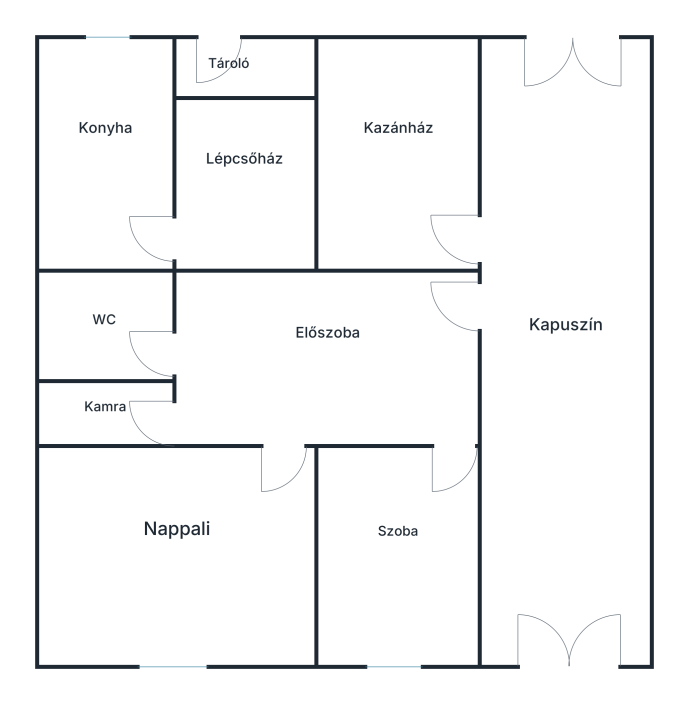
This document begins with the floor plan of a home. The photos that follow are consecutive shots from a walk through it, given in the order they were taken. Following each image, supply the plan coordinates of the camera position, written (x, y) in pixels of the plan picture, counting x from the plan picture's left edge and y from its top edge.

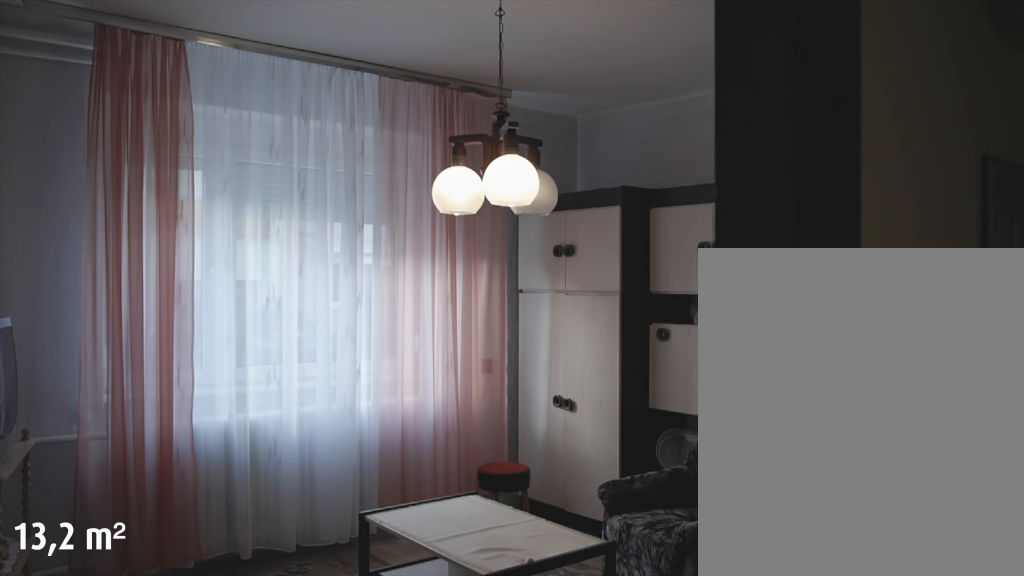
(283, 434)
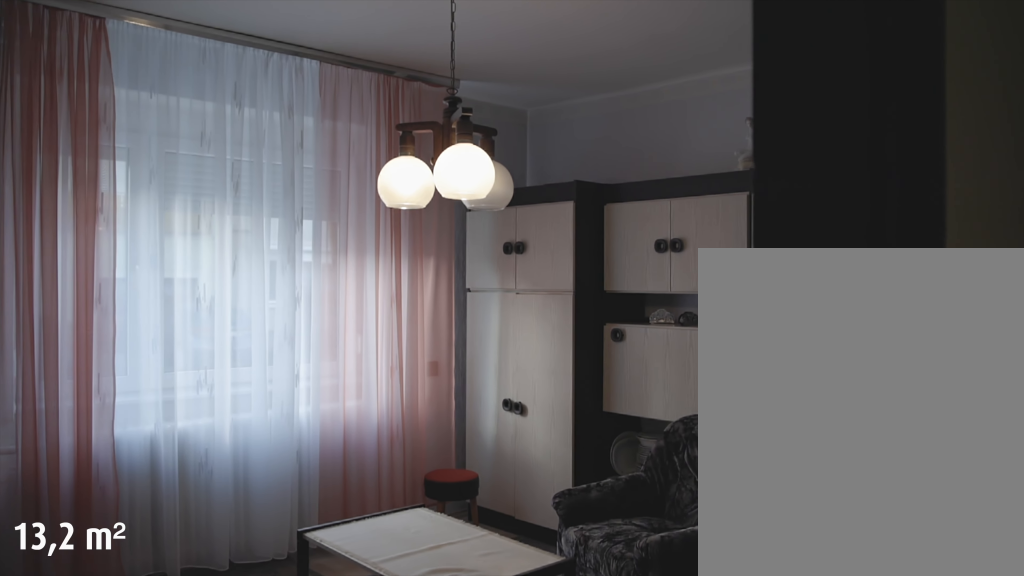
(283, 443)
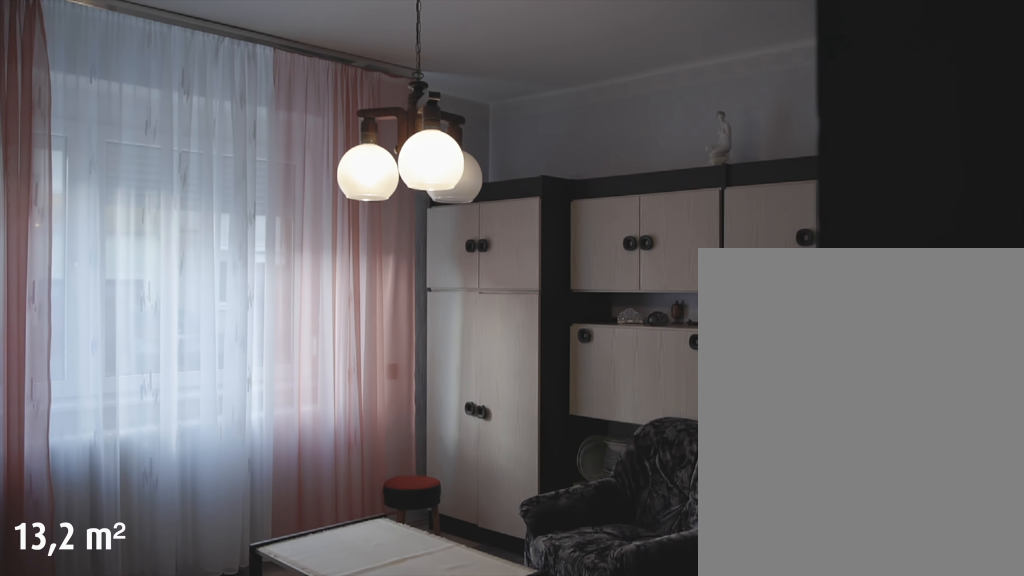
(283, 455)
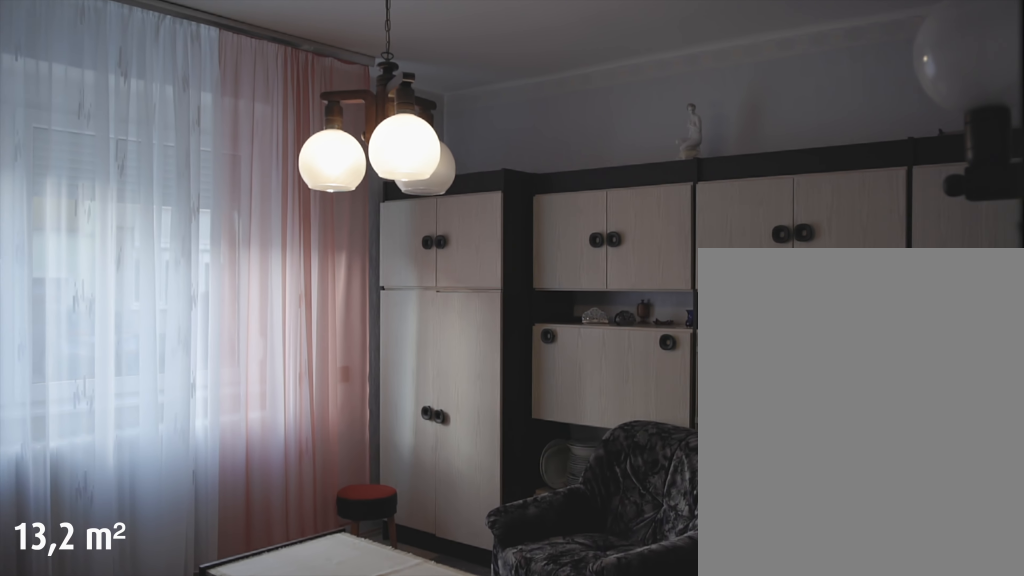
(283, 477)
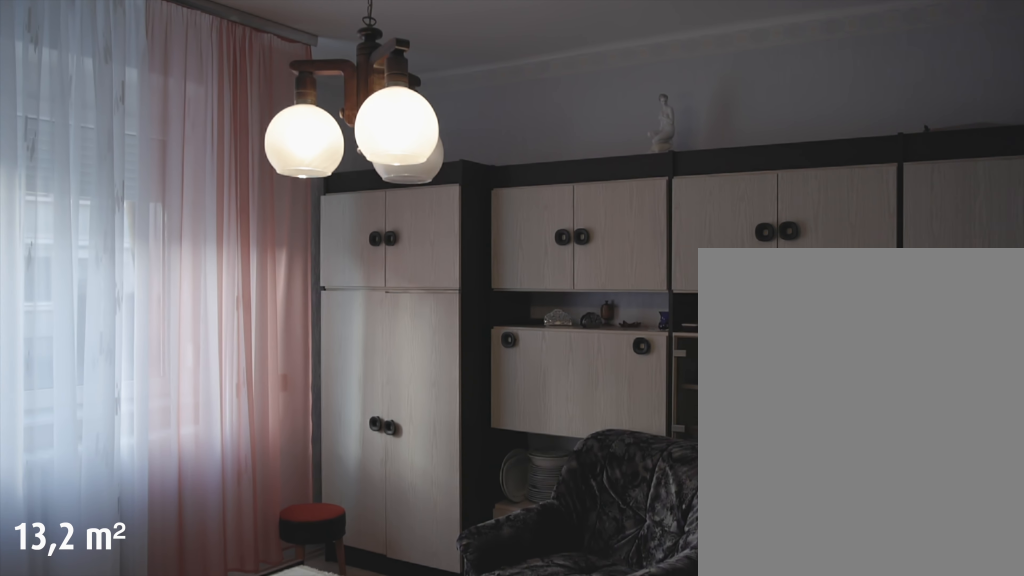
(283, 515)
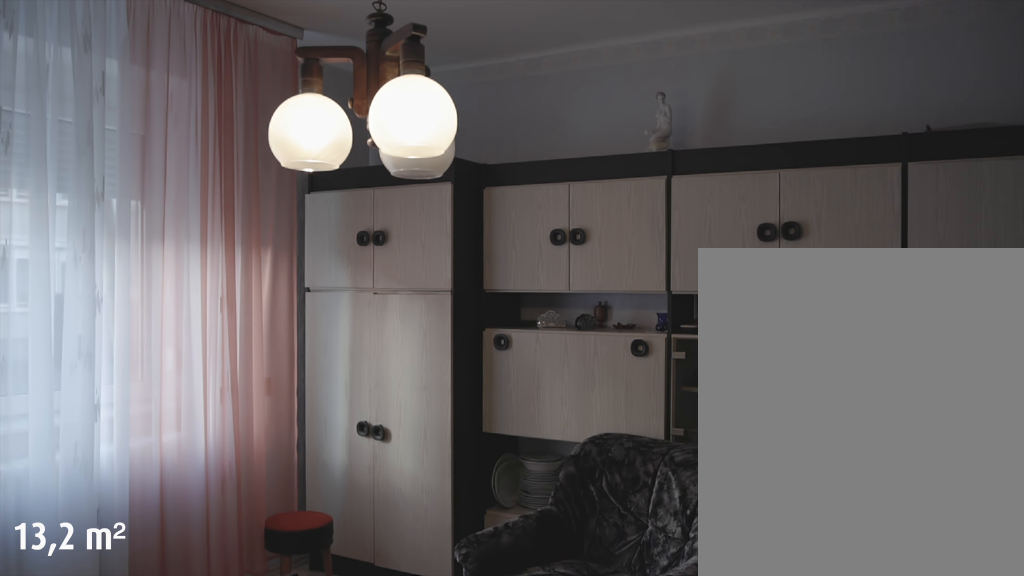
(283, 529)
